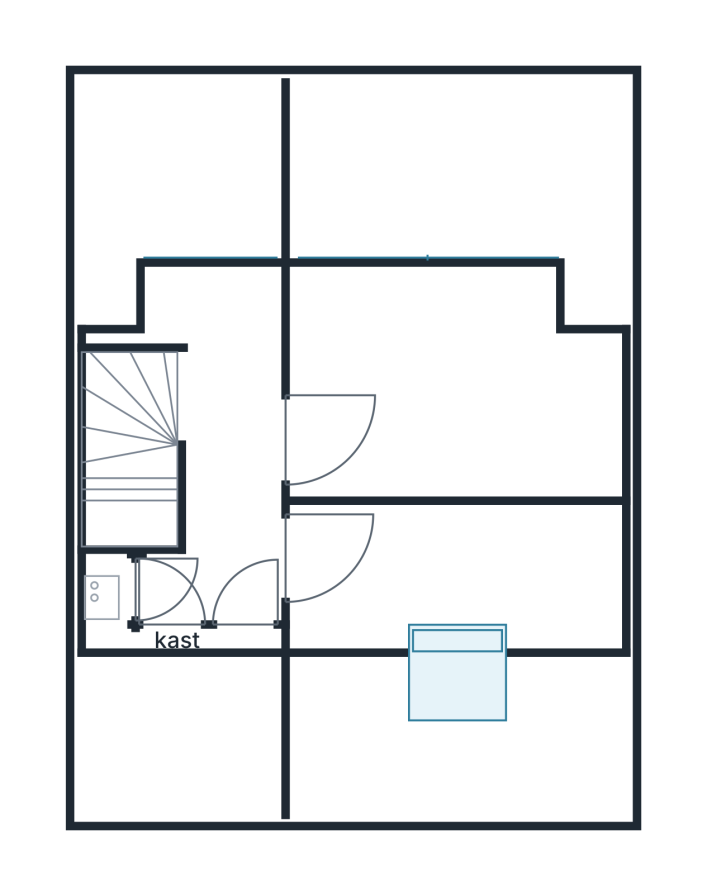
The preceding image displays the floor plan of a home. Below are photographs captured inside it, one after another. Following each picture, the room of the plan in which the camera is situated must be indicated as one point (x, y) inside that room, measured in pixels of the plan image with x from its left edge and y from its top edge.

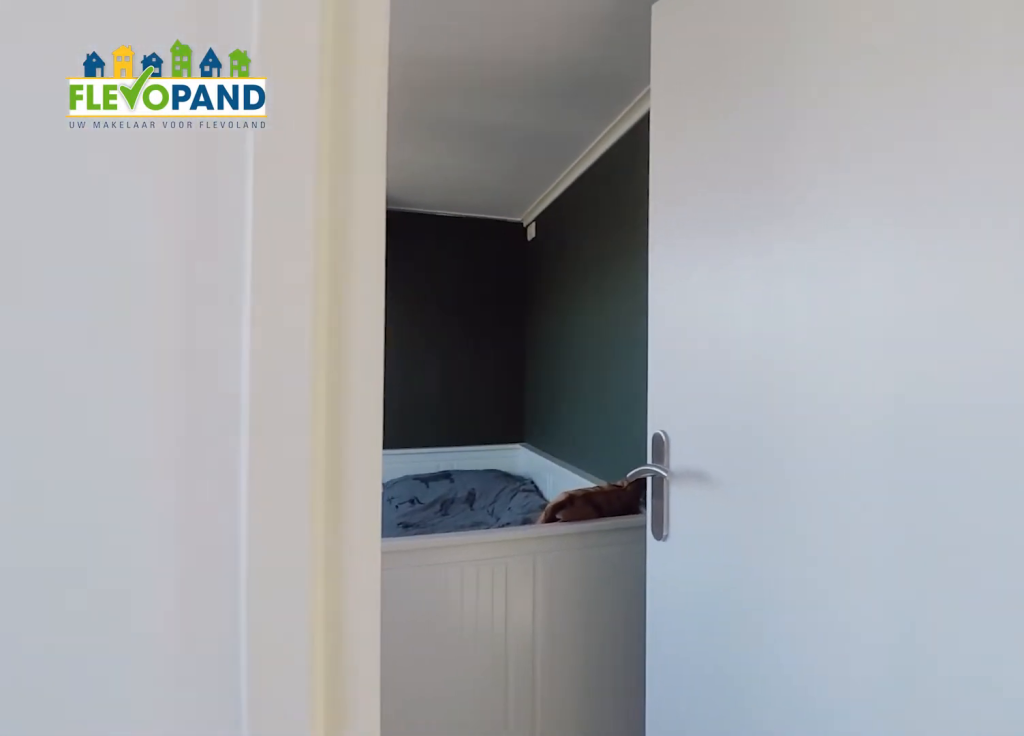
(216, 303)
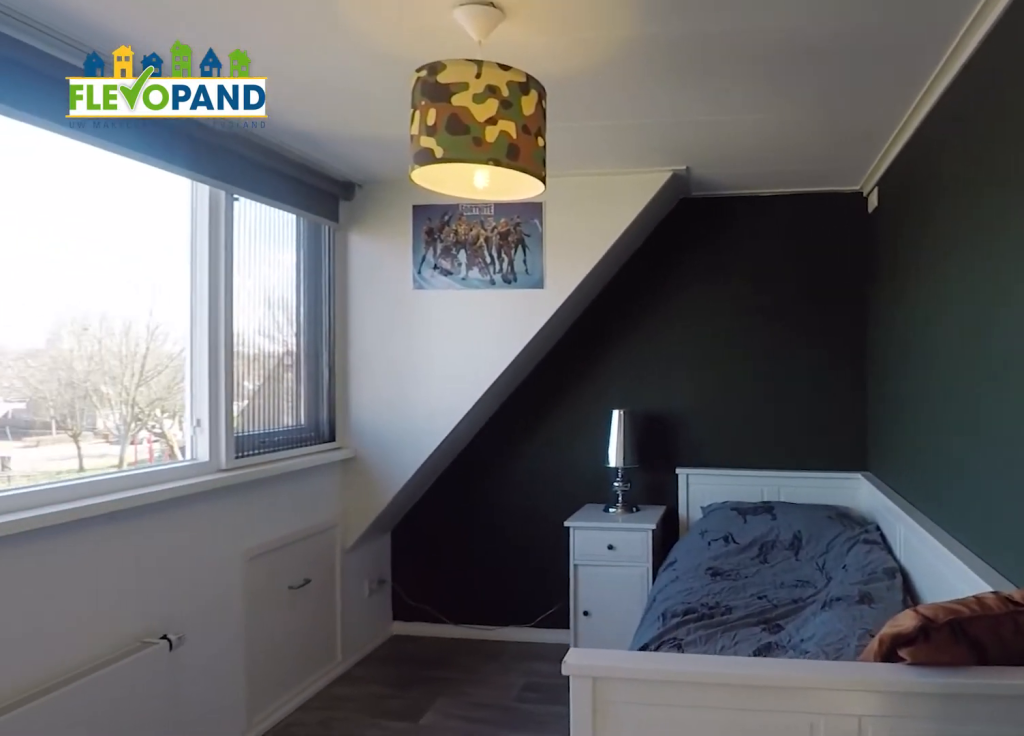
(354, 329)
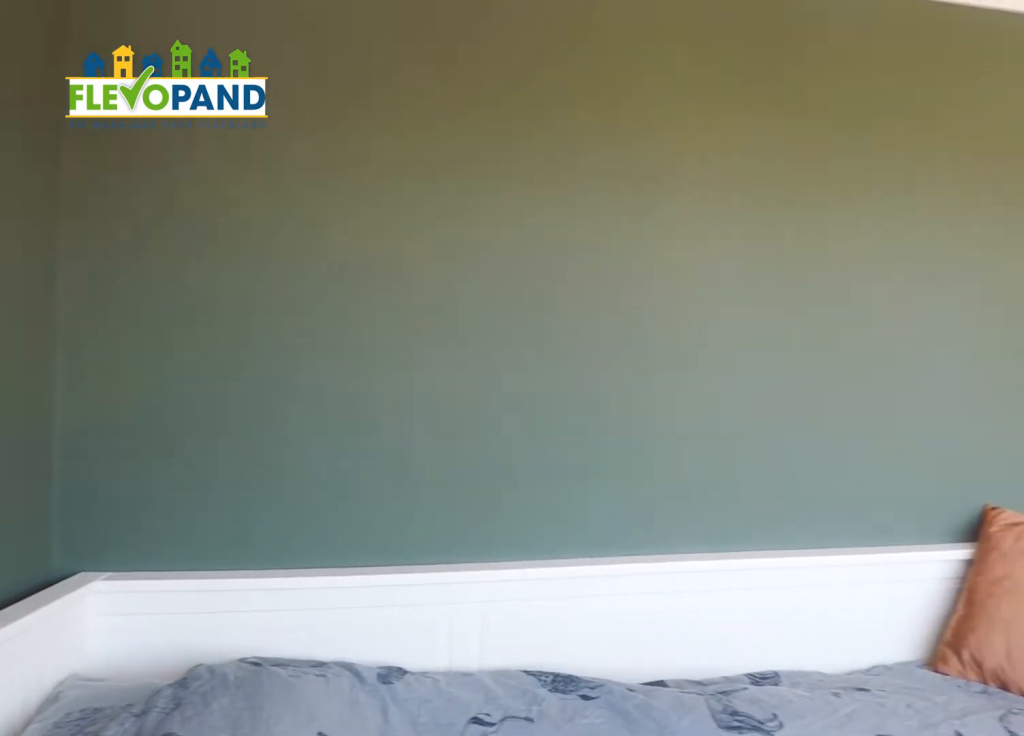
(354, 329)
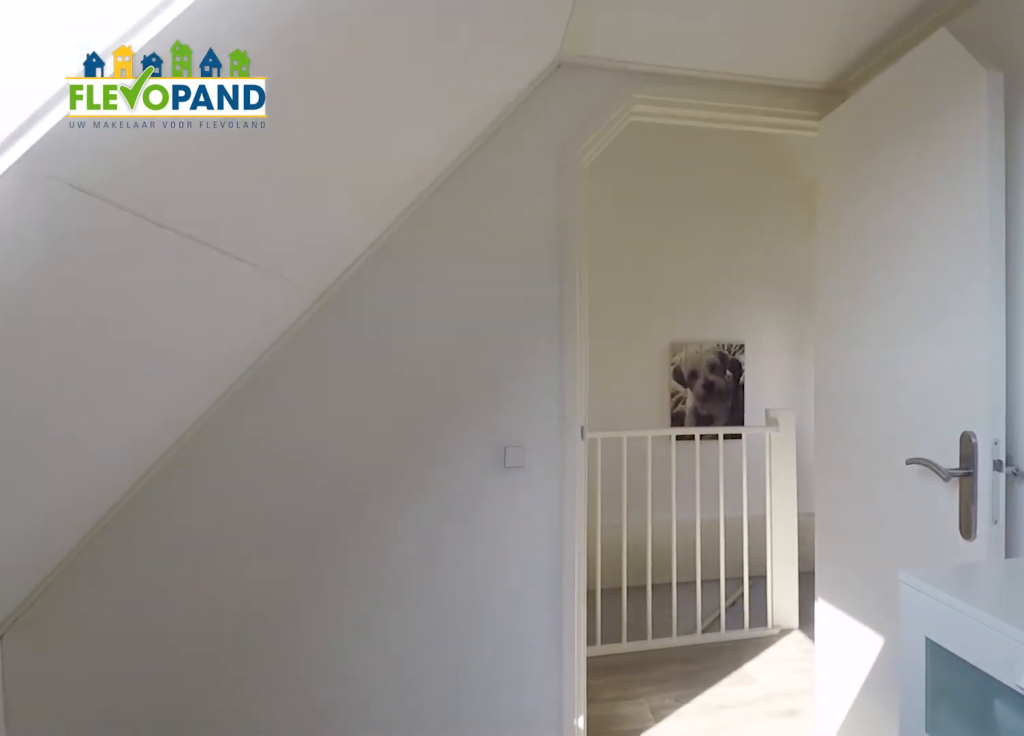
(458, 591)
